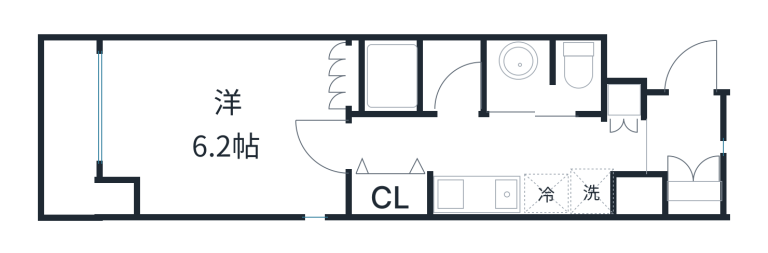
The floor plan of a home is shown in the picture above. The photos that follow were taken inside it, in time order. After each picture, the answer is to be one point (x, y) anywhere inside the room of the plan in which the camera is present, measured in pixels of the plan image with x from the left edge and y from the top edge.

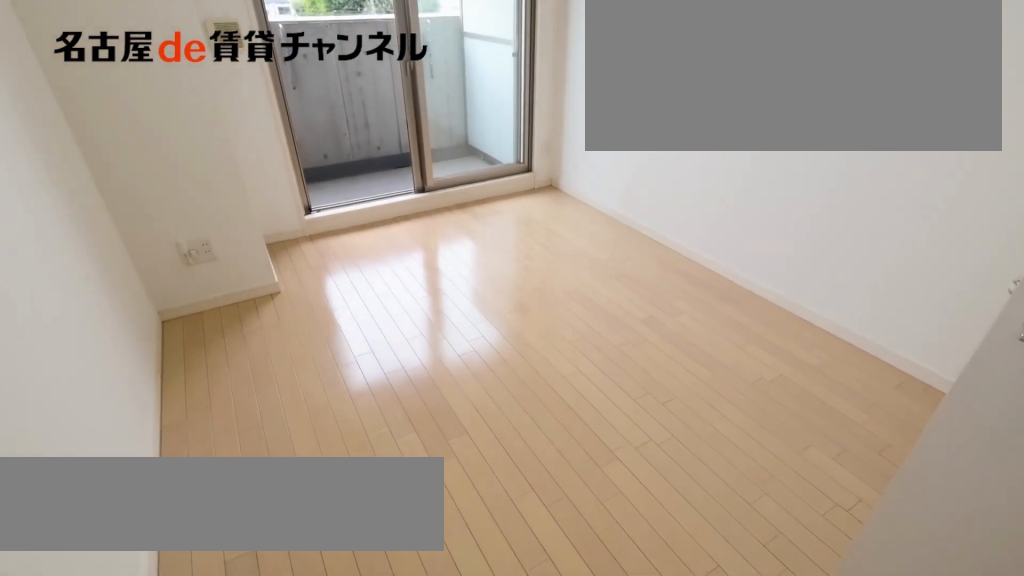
(224, 126)
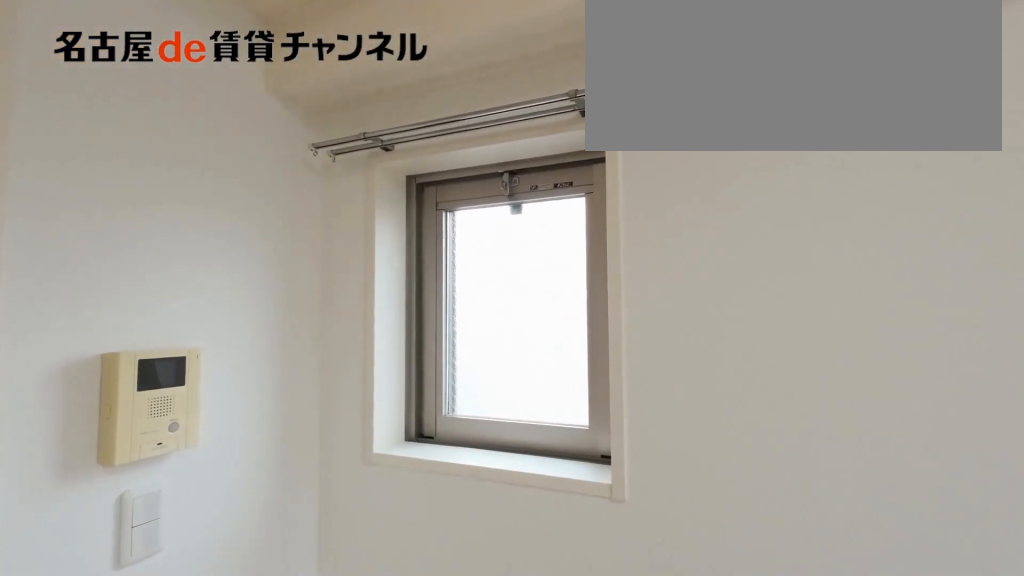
(224, 126)
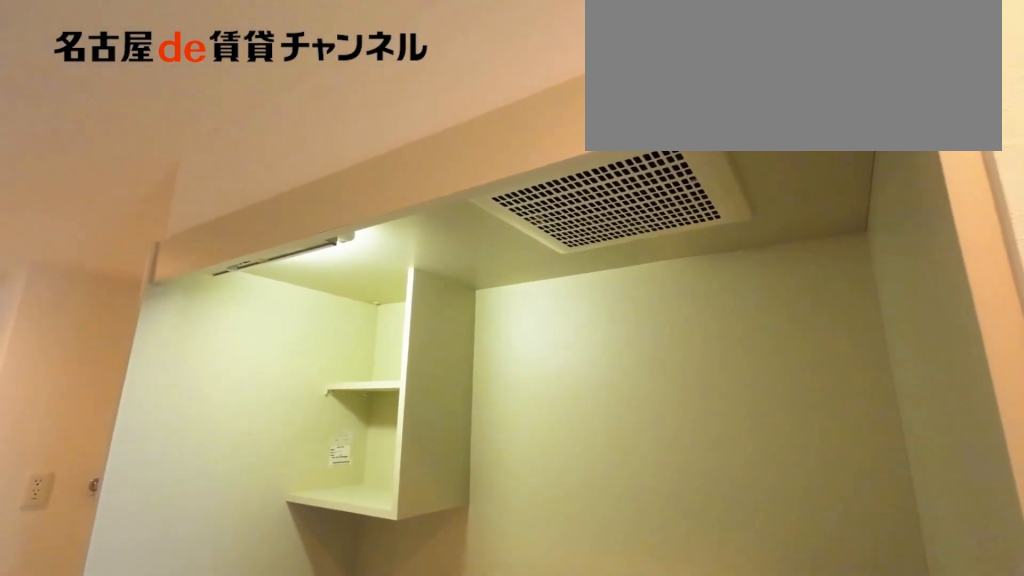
(497, 194)
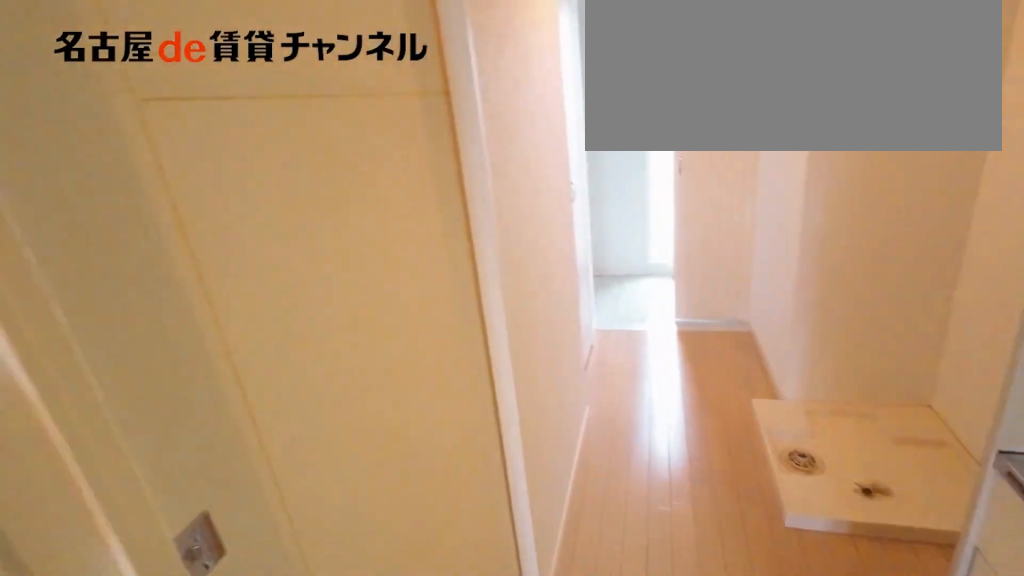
(497, 194)
